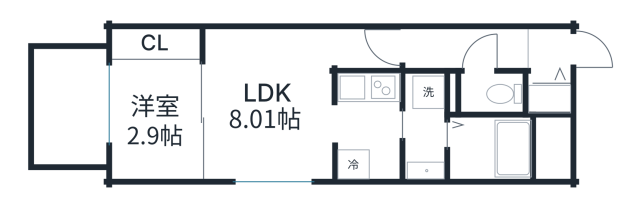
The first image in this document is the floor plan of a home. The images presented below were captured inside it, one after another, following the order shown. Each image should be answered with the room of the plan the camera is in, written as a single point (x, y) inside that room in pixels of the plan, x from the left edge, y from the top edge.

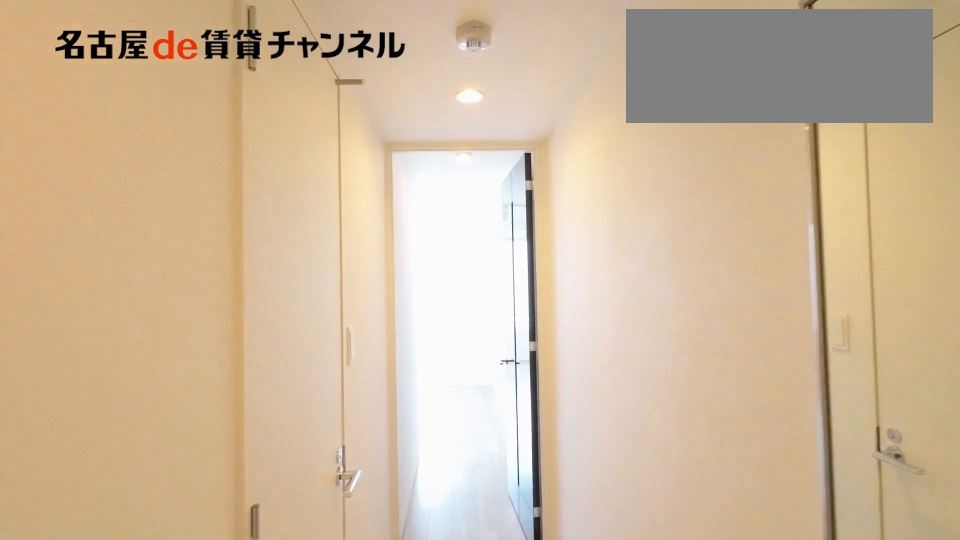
(549, 55)
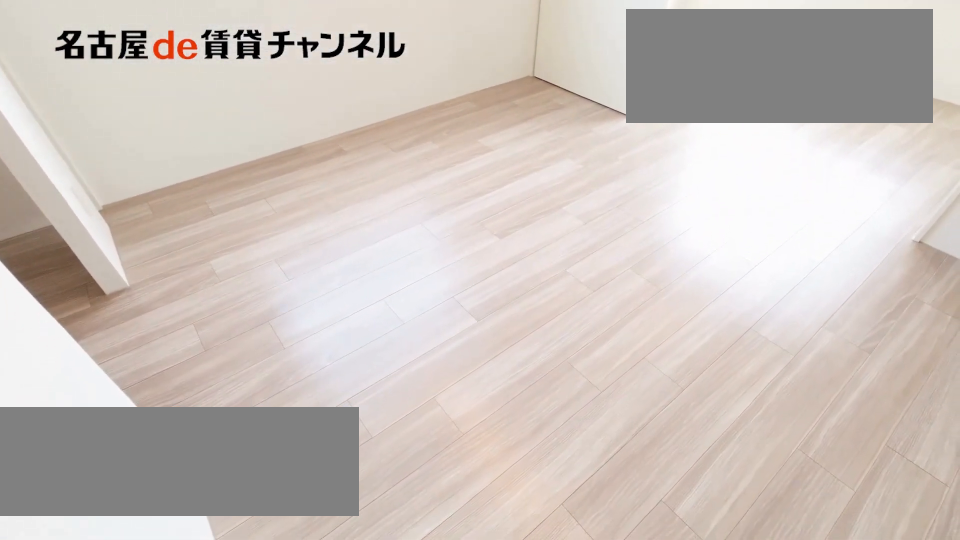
(278, 96)
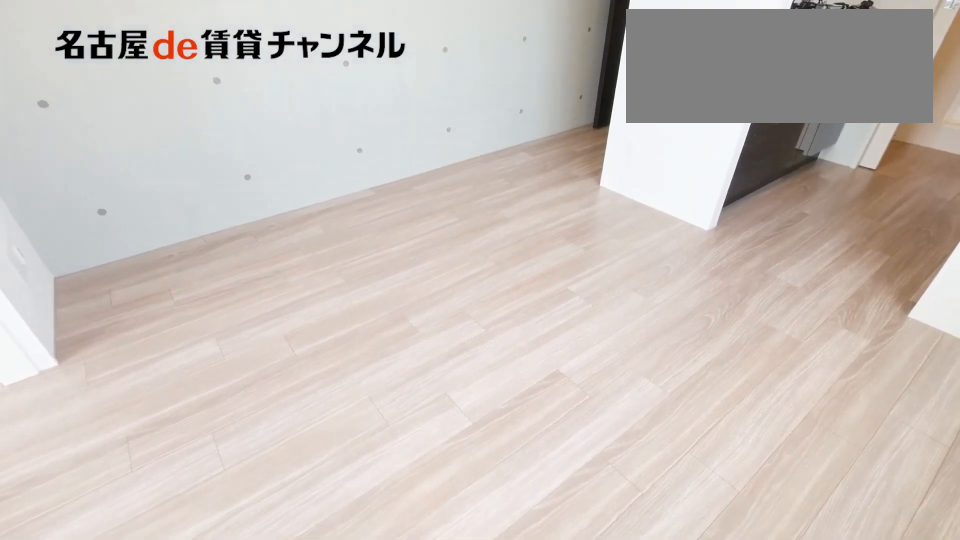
(278, 96)
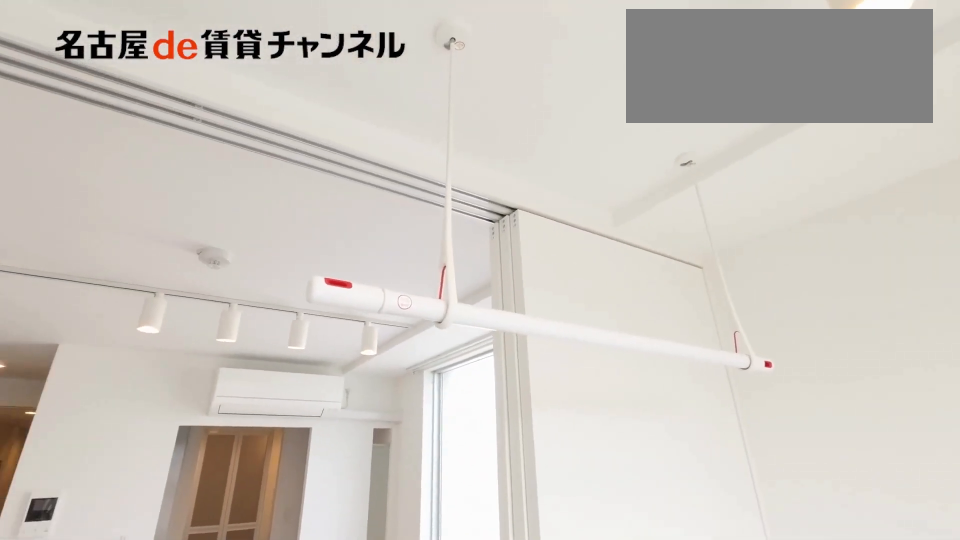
(154, 120)
